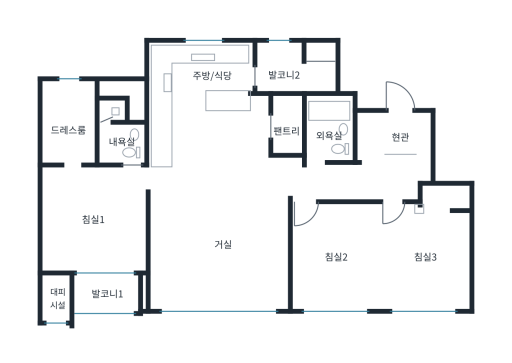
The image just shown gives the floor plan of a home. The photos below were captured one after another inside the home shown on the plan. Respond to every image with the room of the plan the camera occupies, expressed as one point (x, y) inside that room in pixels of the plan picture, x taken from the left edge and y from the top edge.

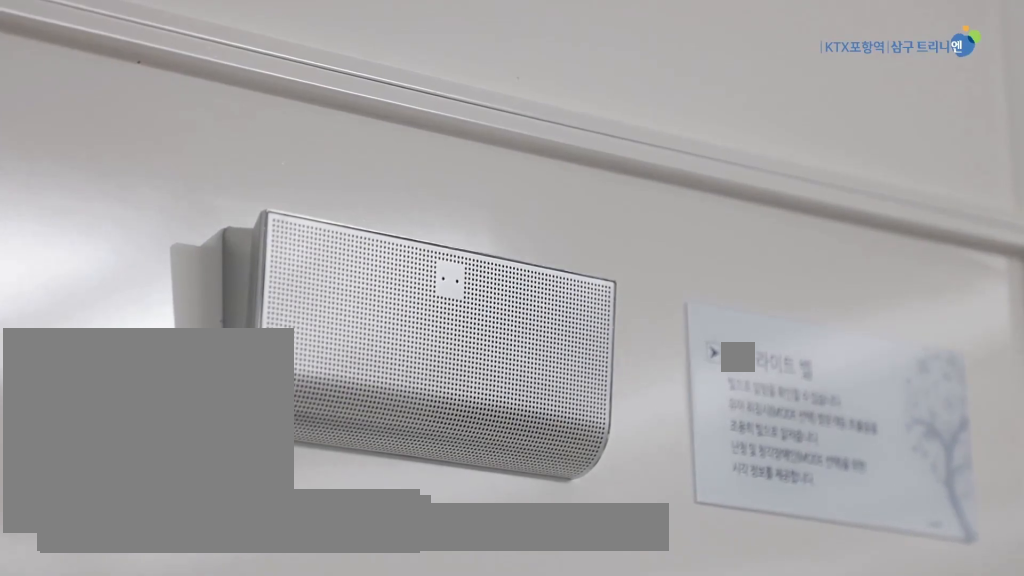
(219, 253)
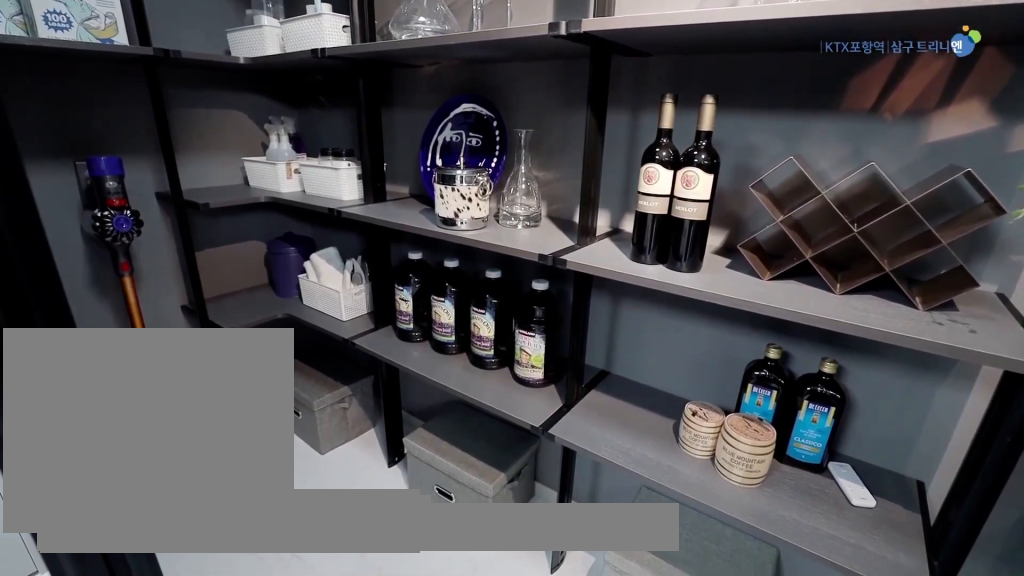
(287, 129)
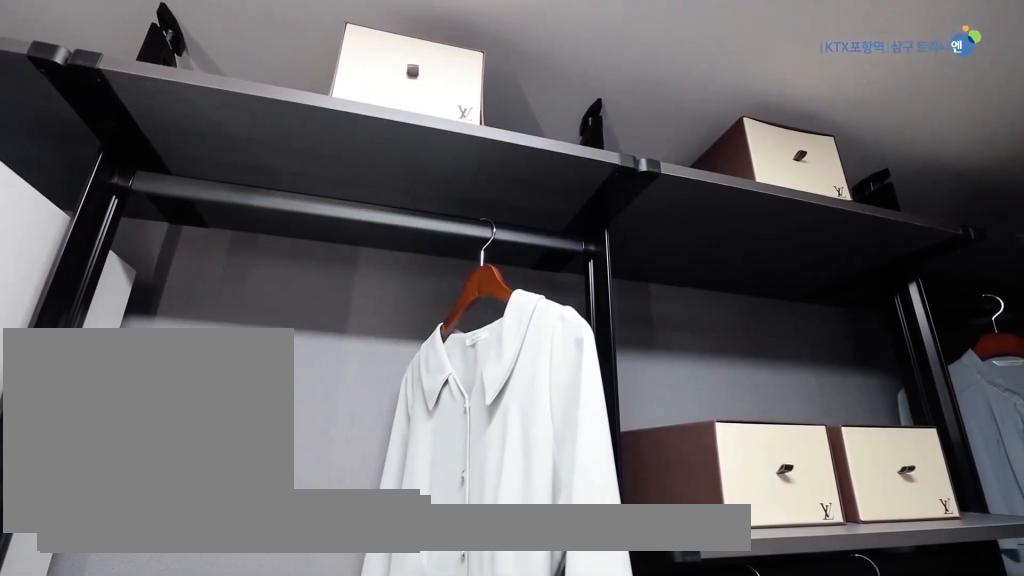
(67, 124)
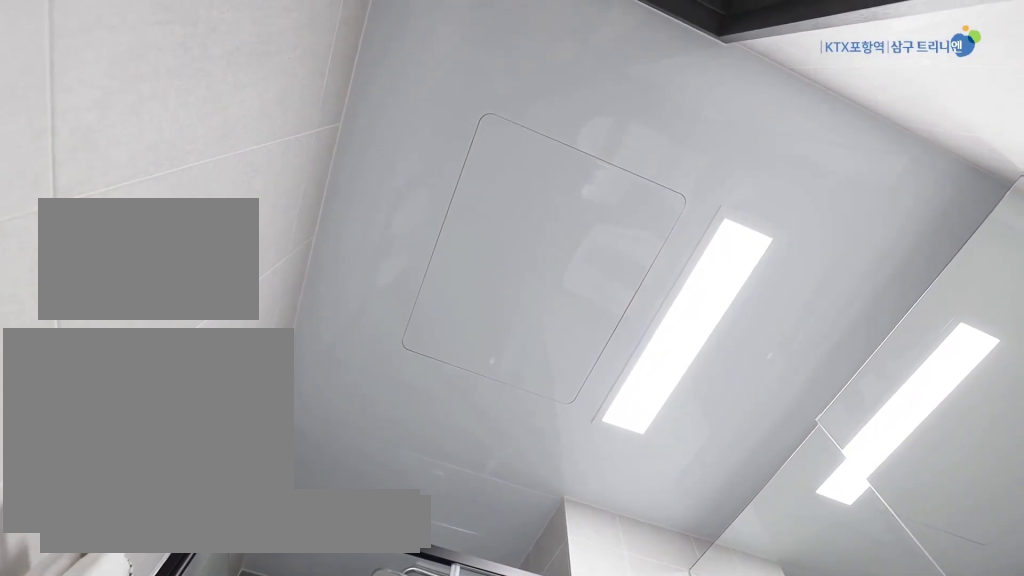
(117, 132)
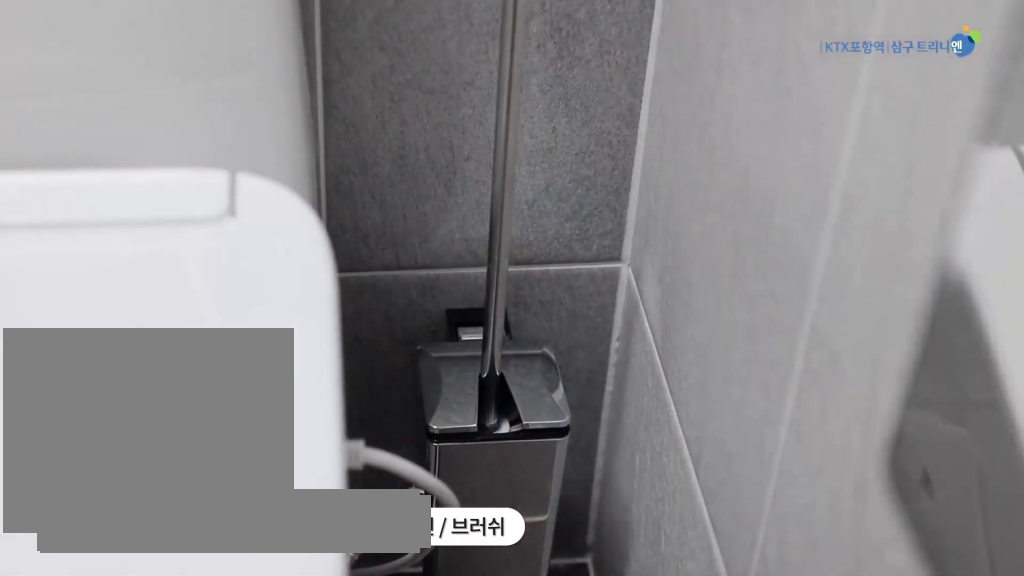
(118, 132)
